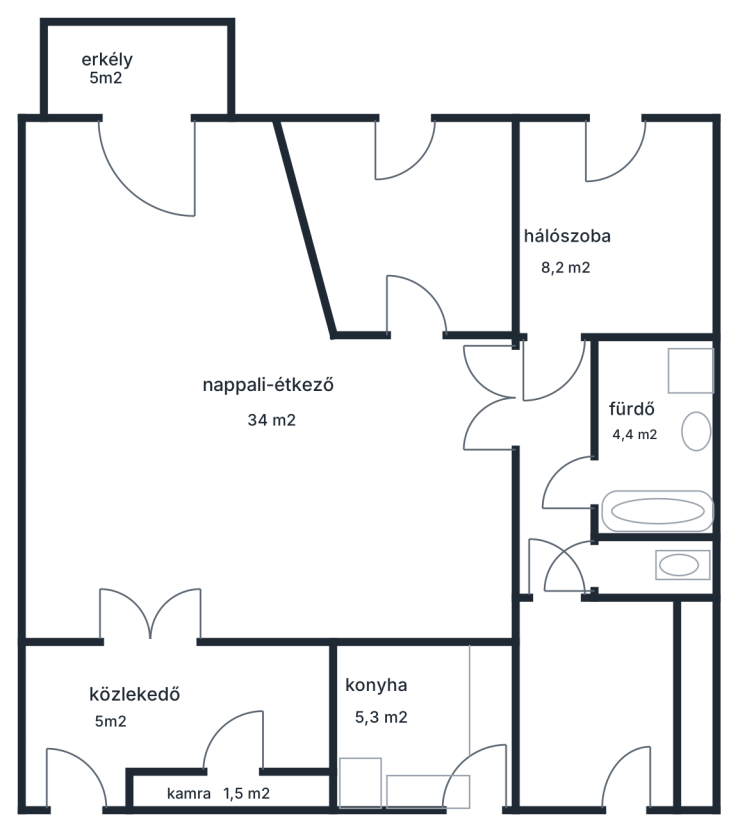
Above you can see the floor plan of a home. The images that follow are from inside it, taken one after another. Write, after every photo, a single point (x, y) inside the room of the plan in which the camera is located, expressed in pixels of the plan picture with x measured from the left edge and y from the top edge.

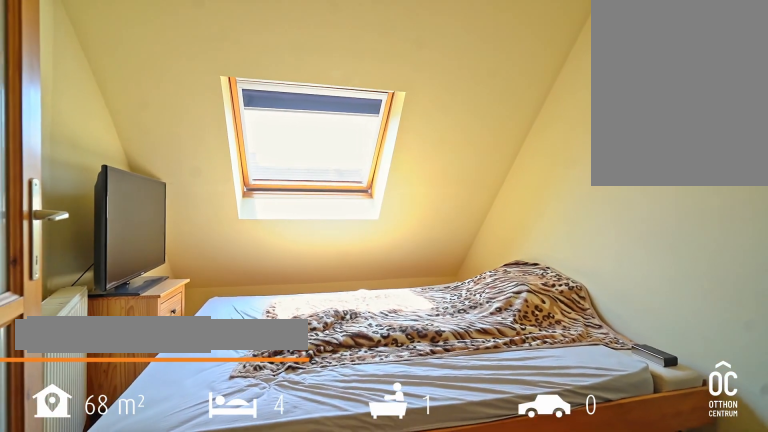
(408, 231)
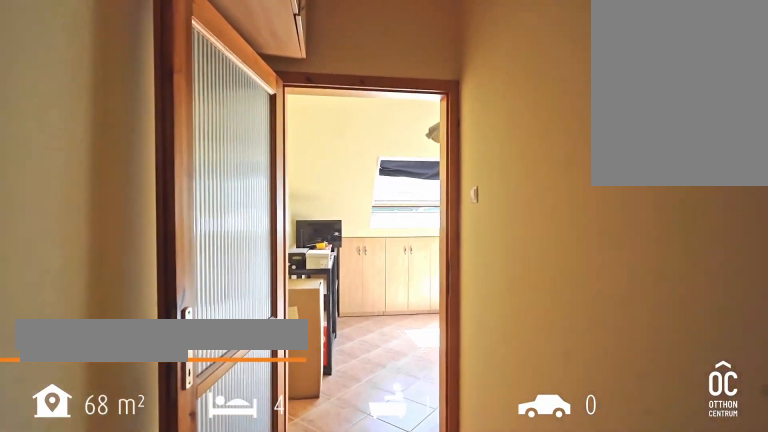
(562, 475)
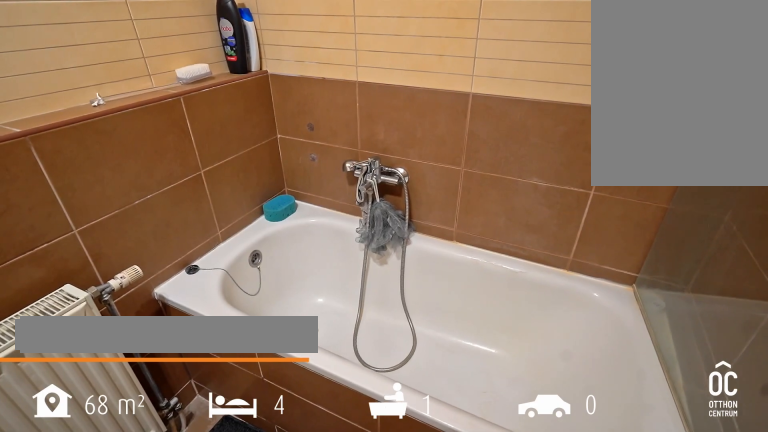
(653, 421)
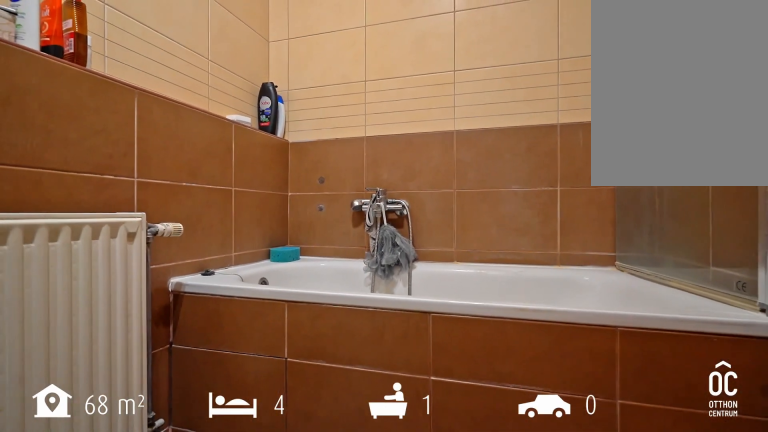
(653, 421)
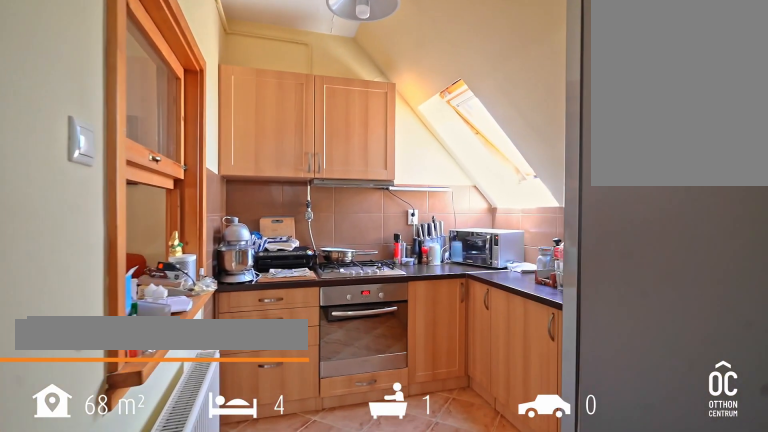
(418, 724)
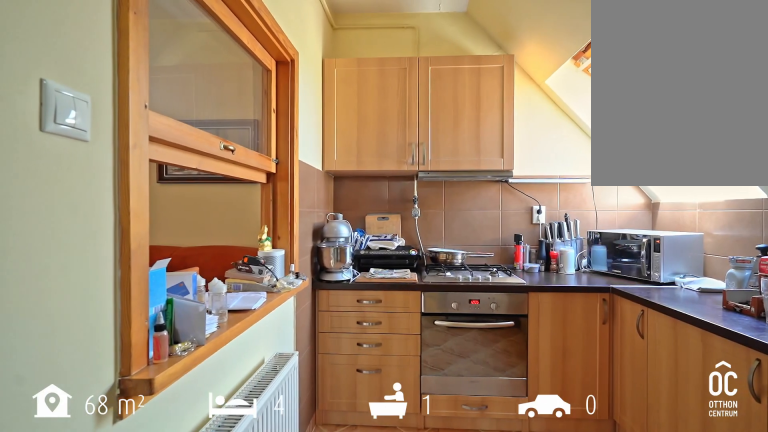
(419, 724)
